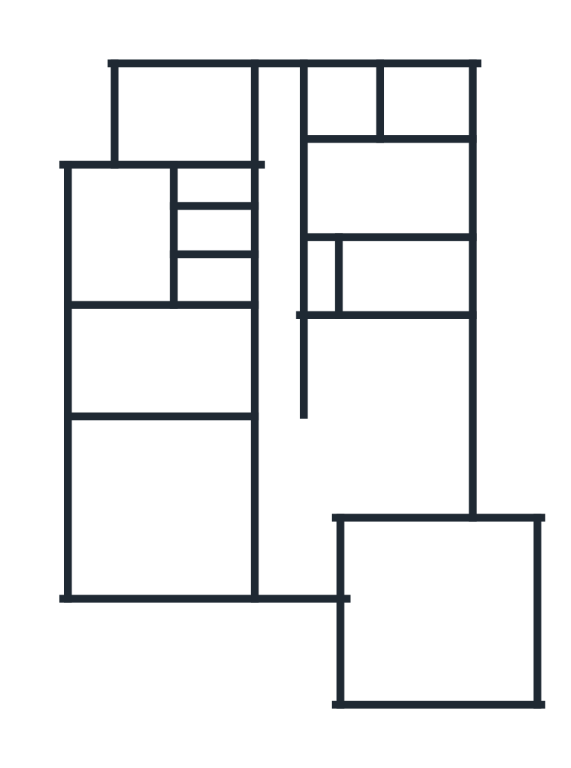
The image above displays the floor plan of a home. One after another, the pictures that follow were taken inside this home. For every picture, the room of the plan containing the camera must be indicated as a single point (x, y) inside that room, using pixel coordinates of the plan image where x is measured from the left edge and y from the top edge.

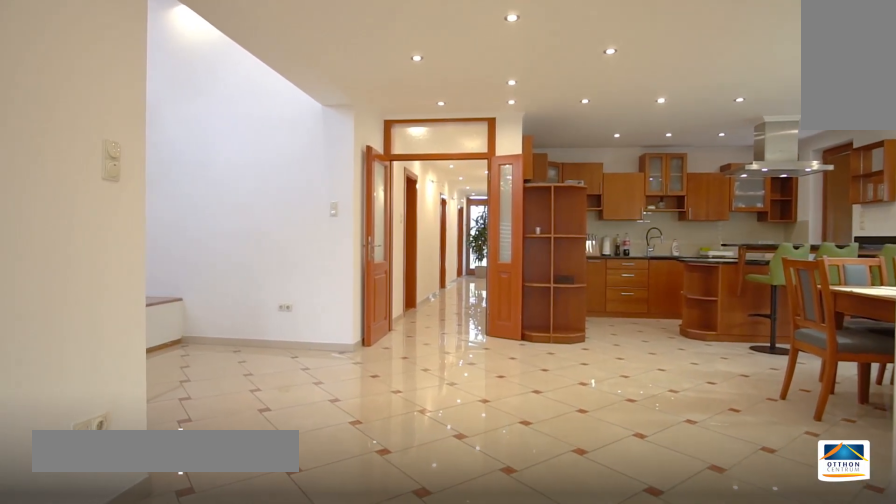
(298, 542)
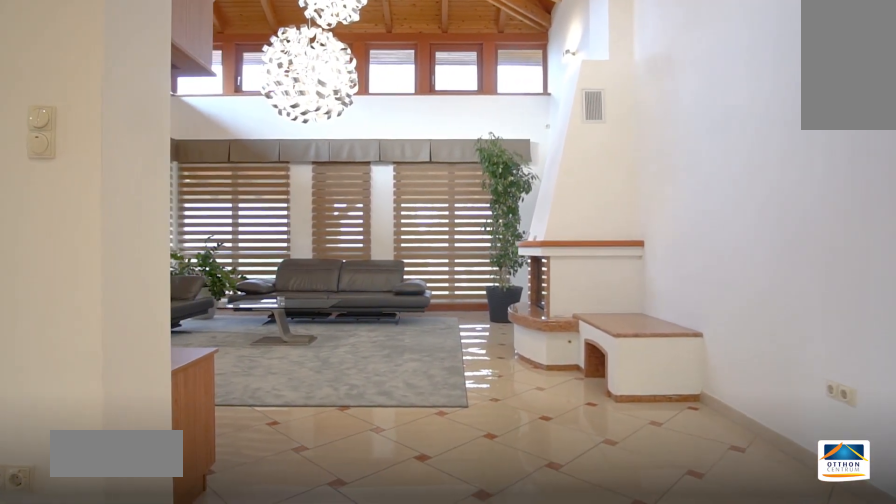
(166, 514)
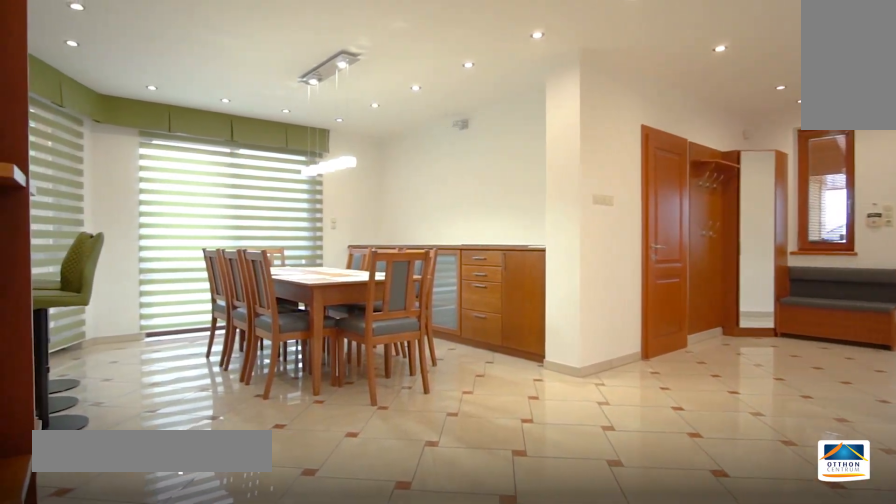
(399, 427)
